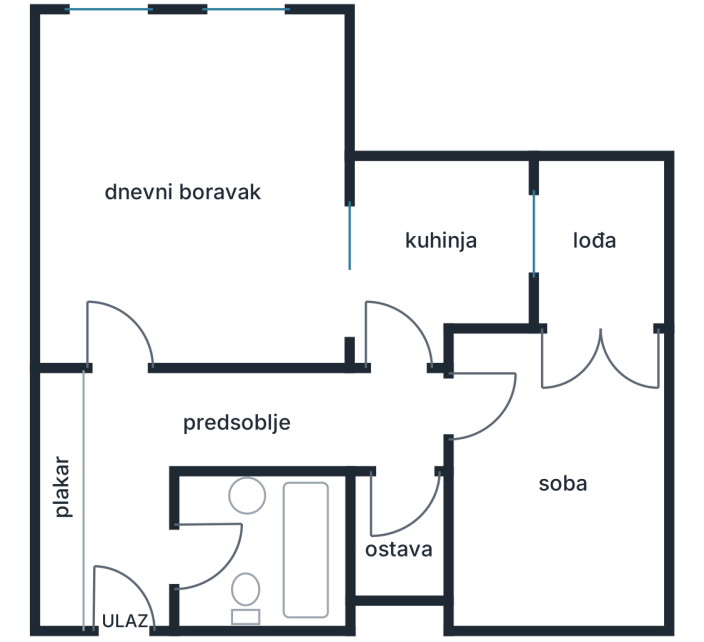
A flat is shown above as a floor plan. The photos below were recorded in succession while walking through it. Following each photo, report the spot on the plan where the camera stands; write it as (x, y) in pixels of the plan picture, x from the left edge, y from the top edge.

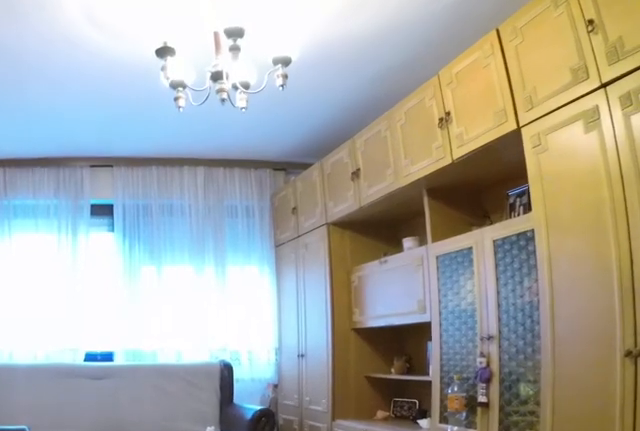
(120, 292)
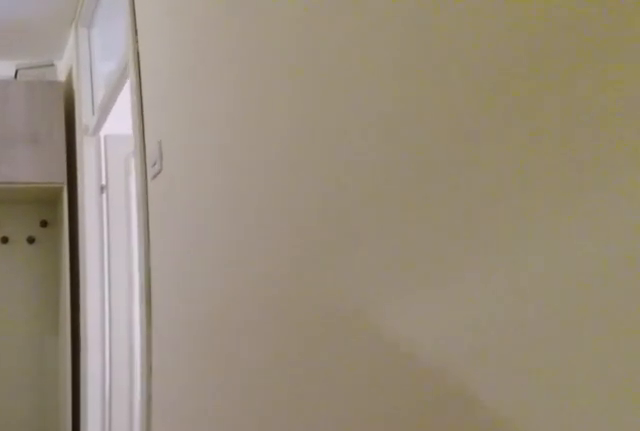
(287, 427)
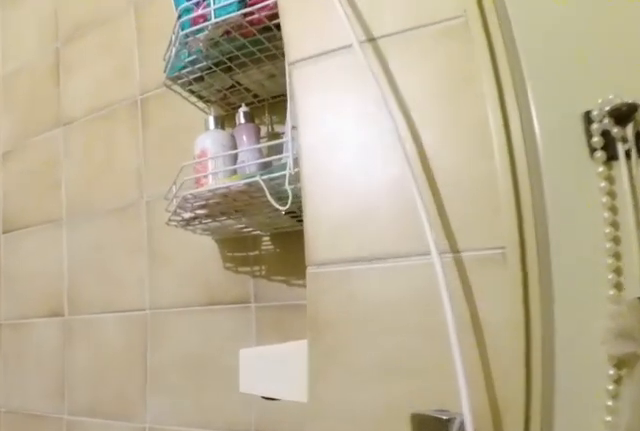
(184, 548)
